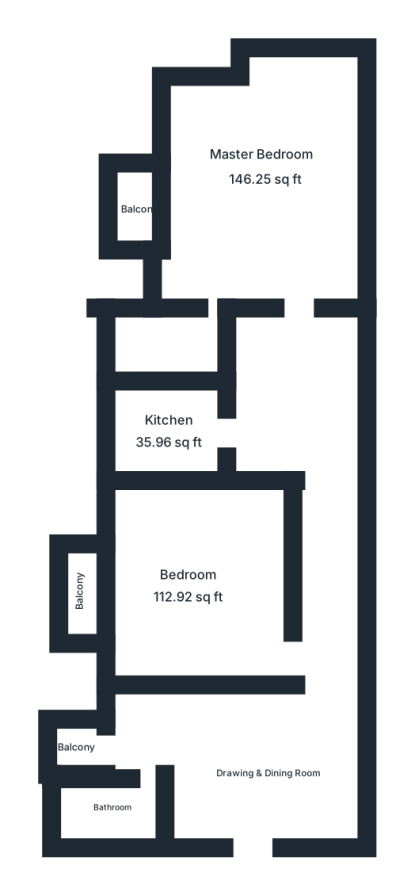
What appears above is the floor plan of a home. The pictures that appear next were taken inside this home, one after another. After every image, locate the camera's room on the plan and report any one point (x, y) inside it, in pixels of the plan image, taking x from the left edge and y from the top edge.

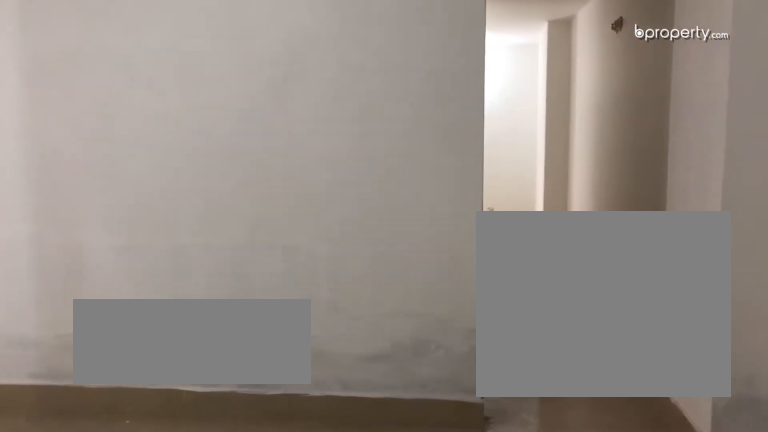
(260, 772)
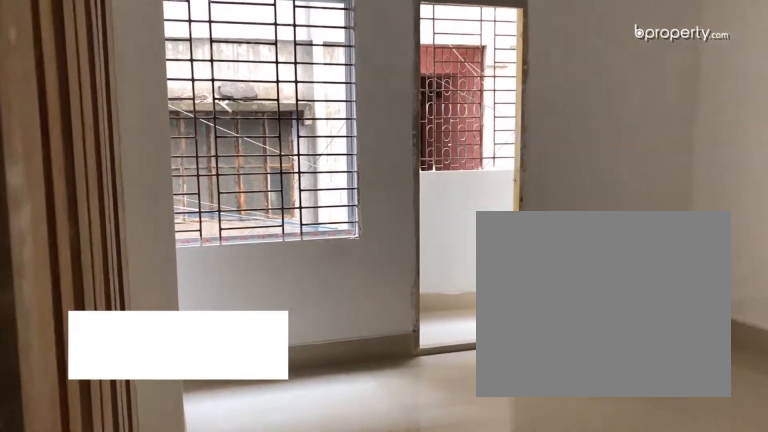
(191, 586)
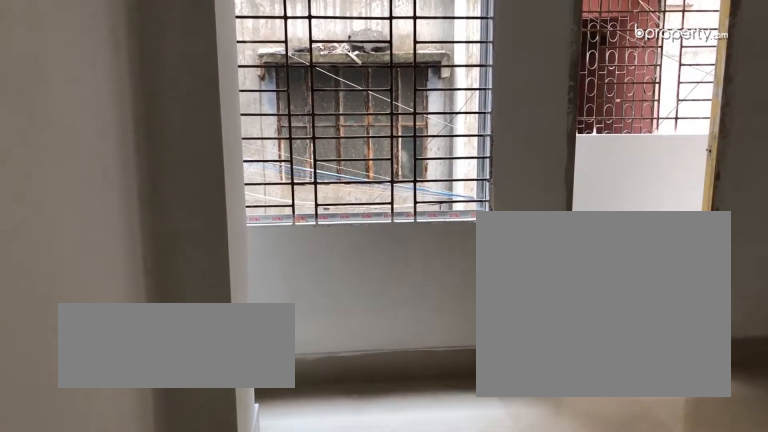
(191, 586)
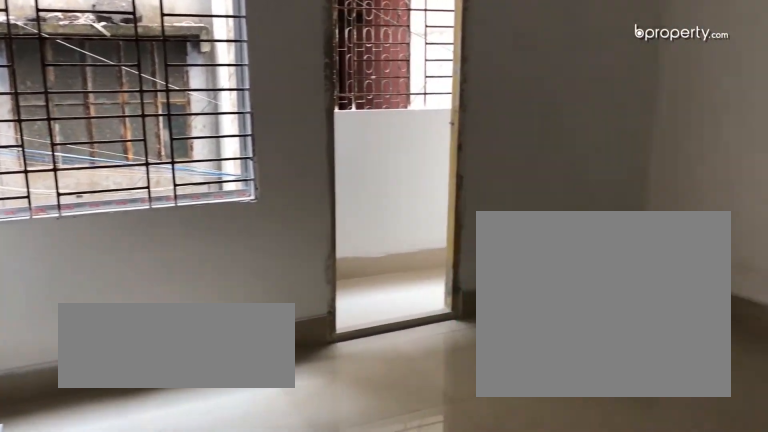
(191, 586)
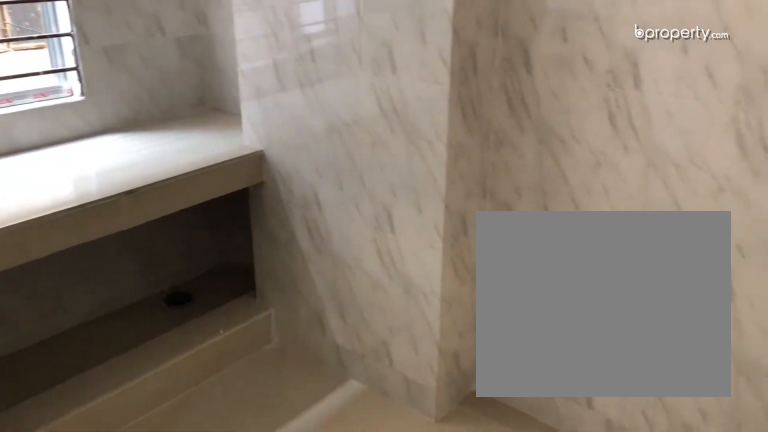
(170, 430)
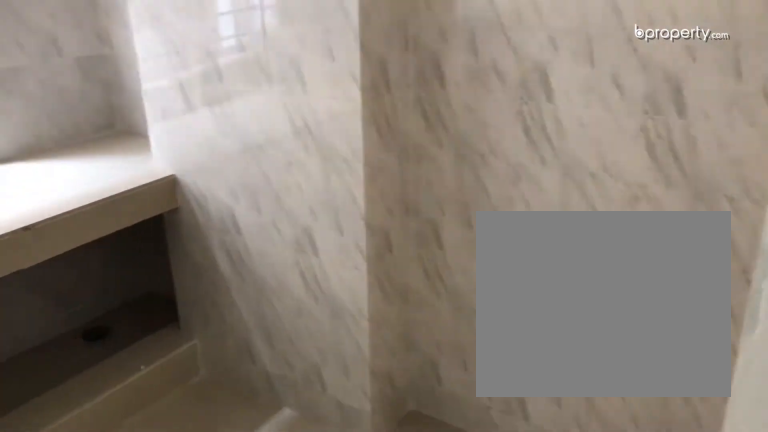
(170, 430)
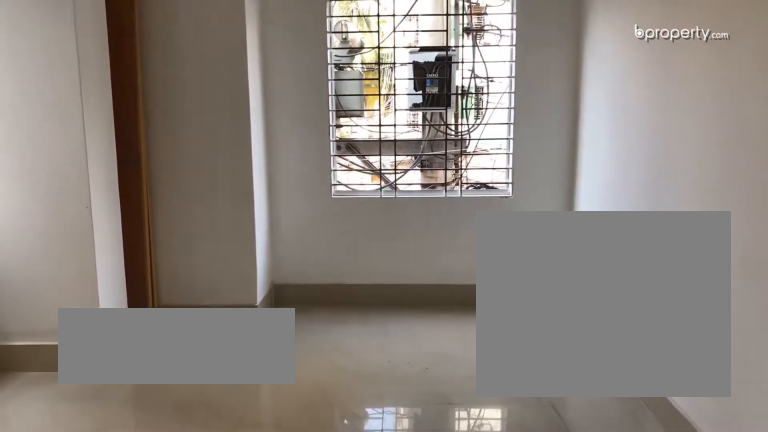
(230, 205)
